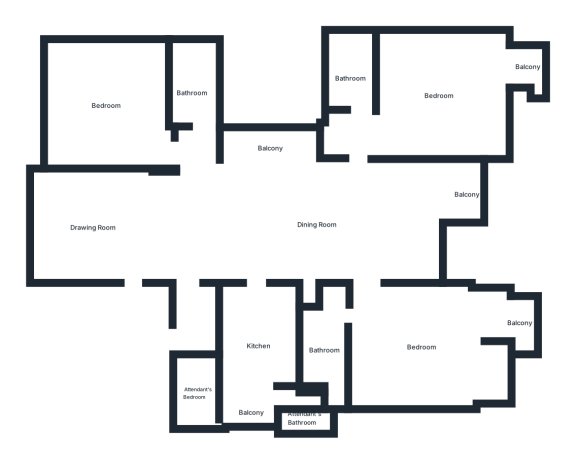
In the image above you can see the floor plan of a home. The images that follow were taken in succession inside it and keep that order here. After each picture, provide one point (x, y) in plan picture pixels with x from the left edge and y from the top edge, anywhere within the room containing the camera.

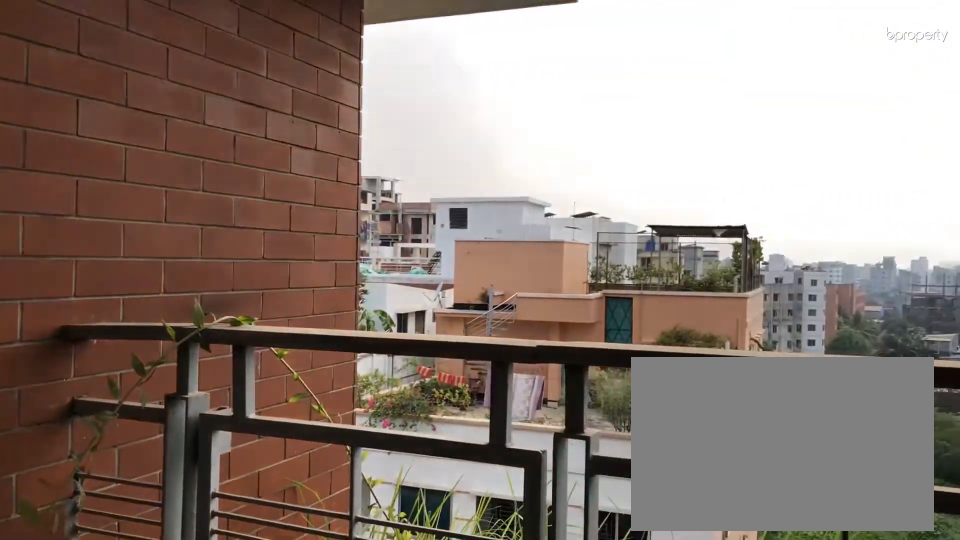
(465, 193)
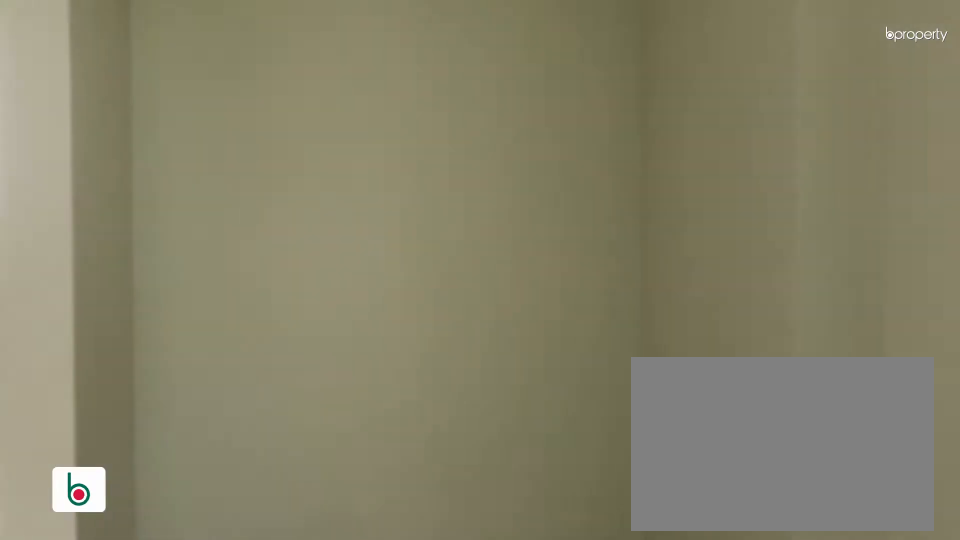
(417, 344)
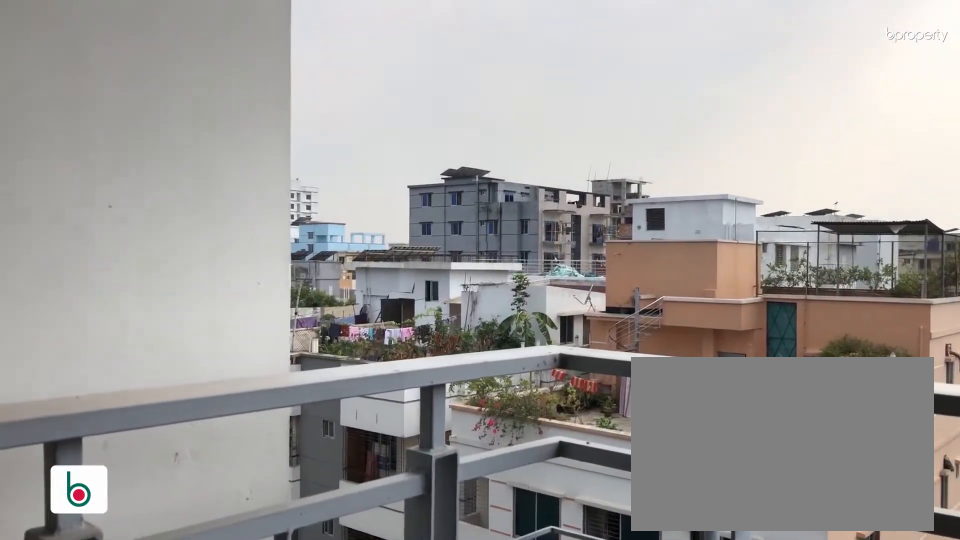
(519, 317)
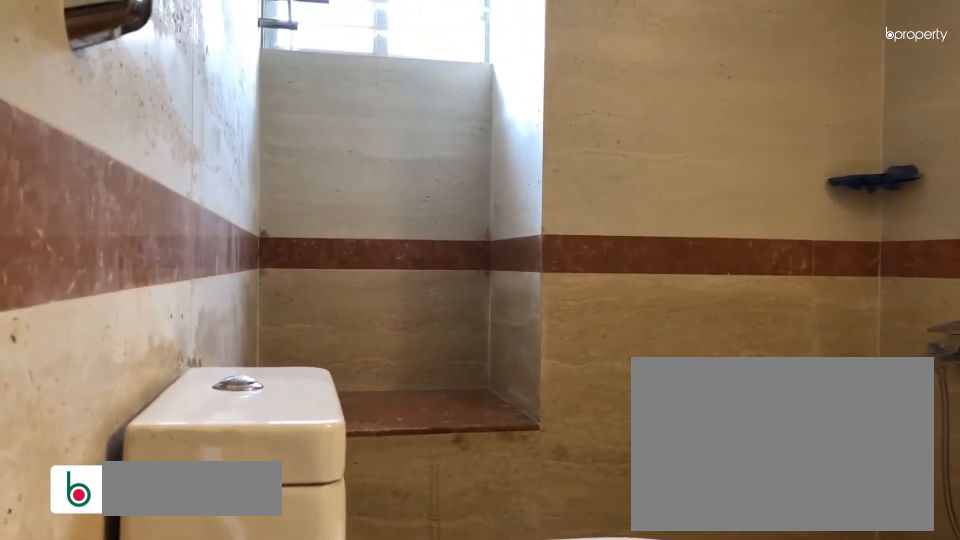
(325, 347)
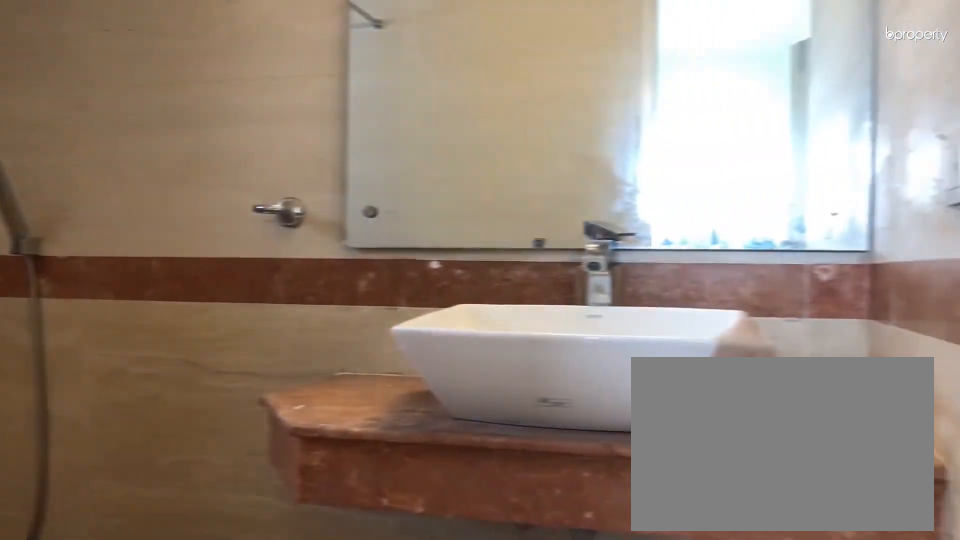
(326, 348)
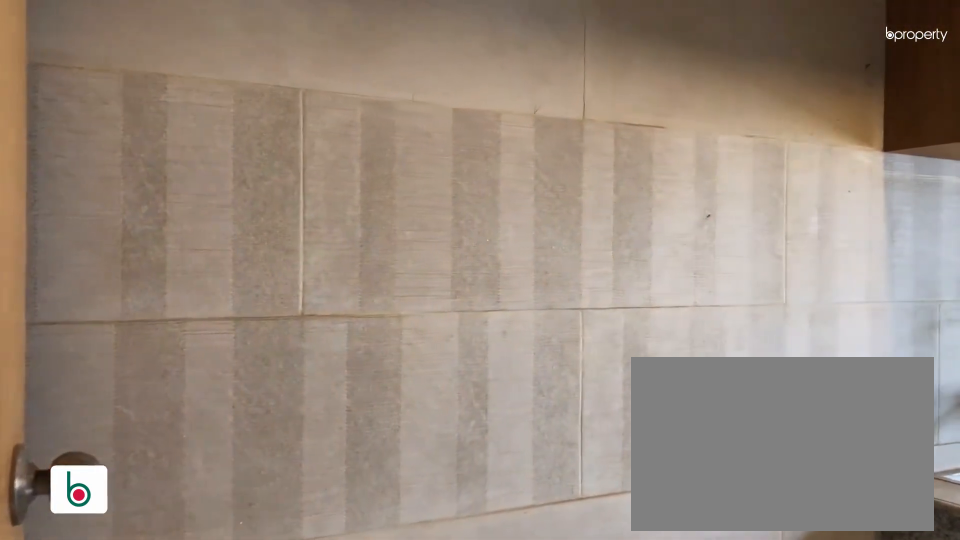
(257, 348)
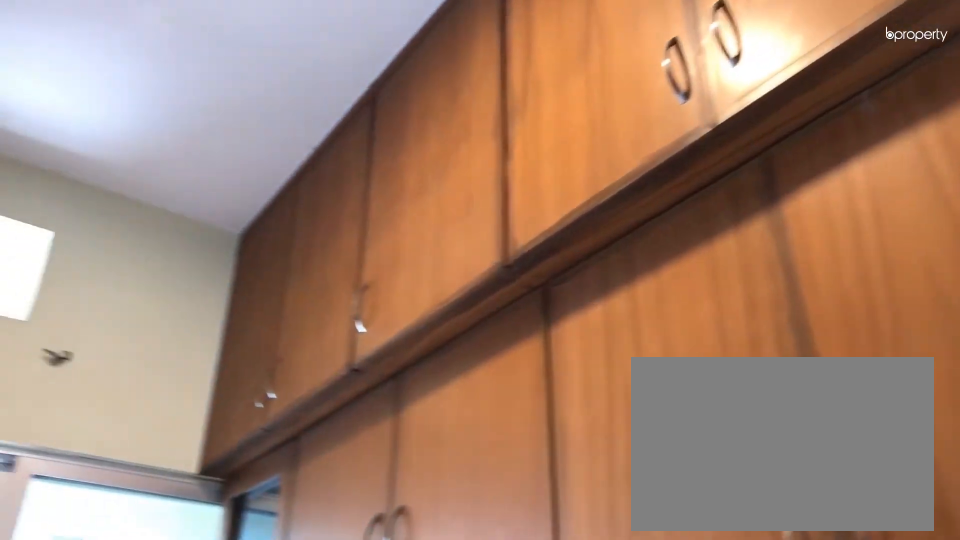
(257, 348)
